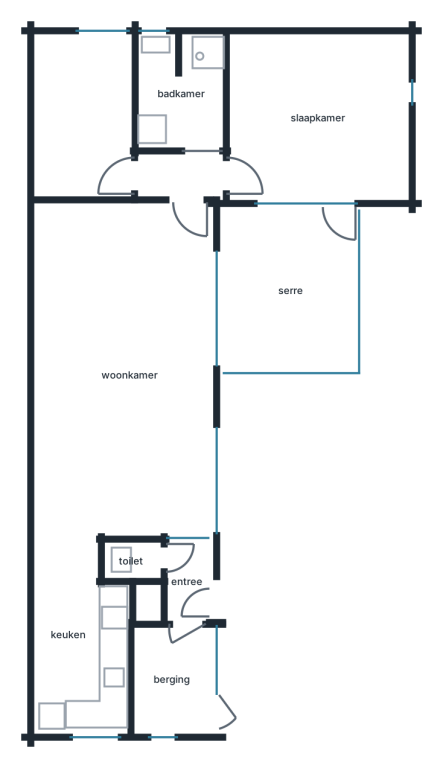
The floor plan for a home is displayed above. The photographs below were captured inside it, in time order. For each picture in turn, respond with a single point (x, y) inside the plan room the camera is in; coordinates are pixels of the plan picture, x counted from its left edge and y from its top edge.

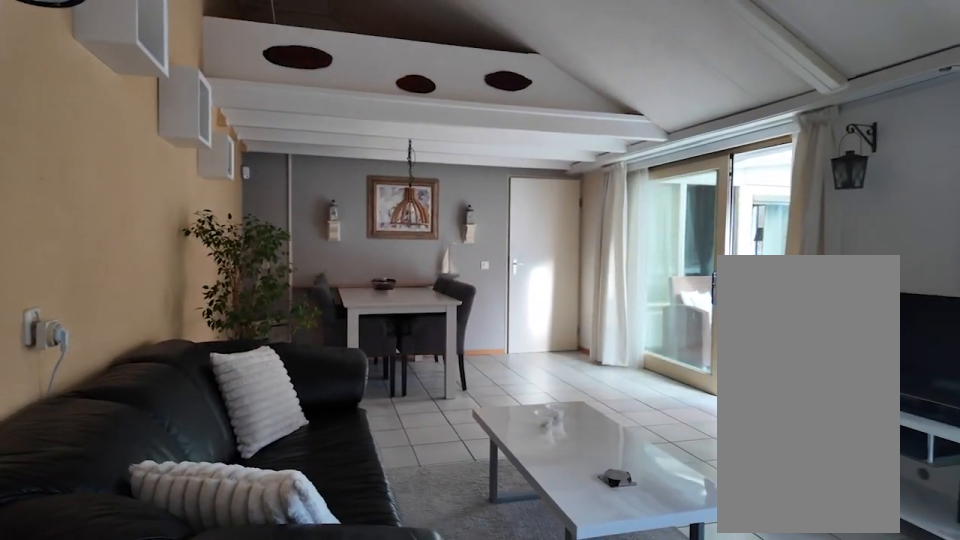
(123, 369)
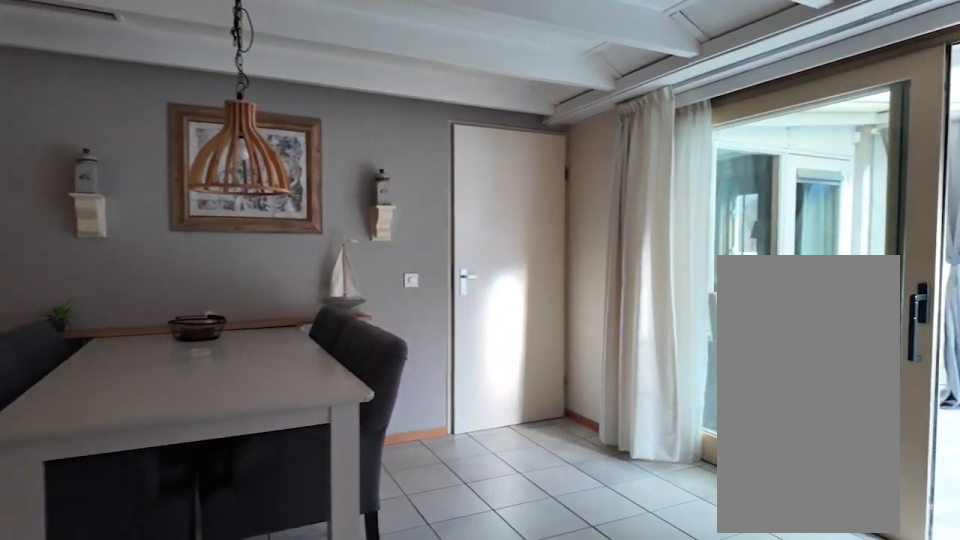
(123, 369)
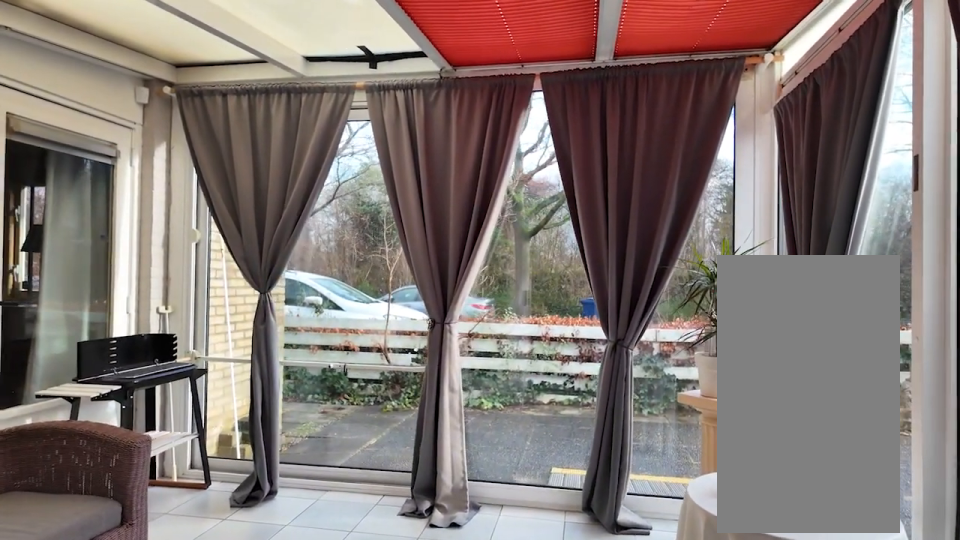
(290, 290)
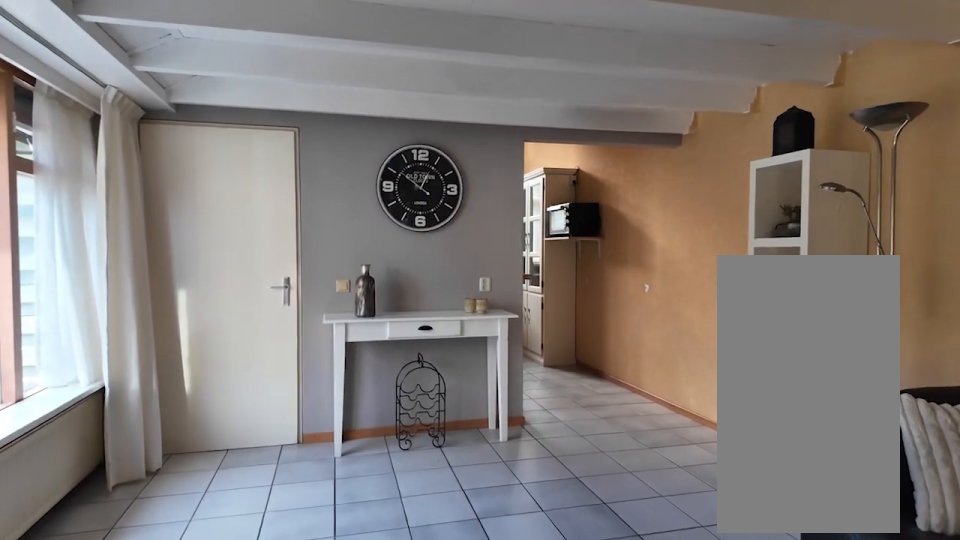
(123, 369)
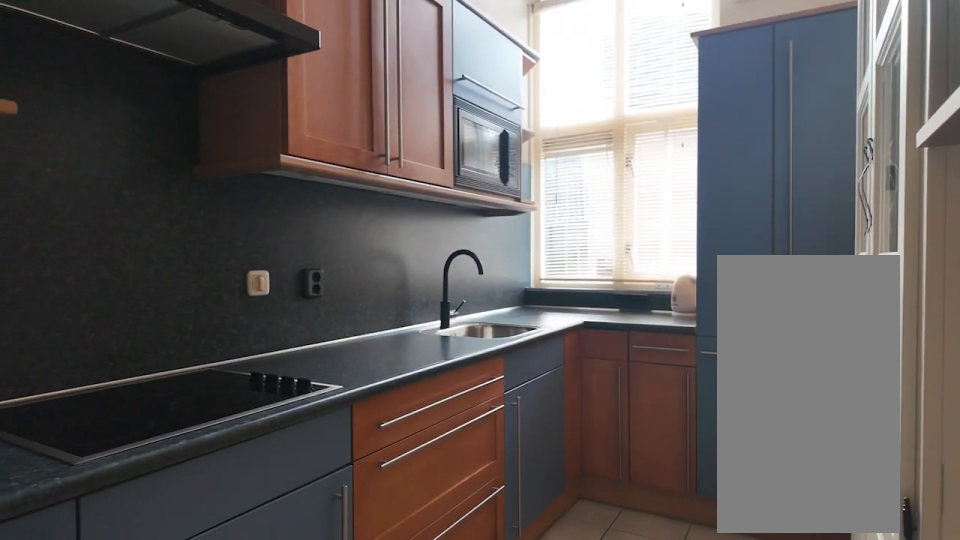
(68, 620)
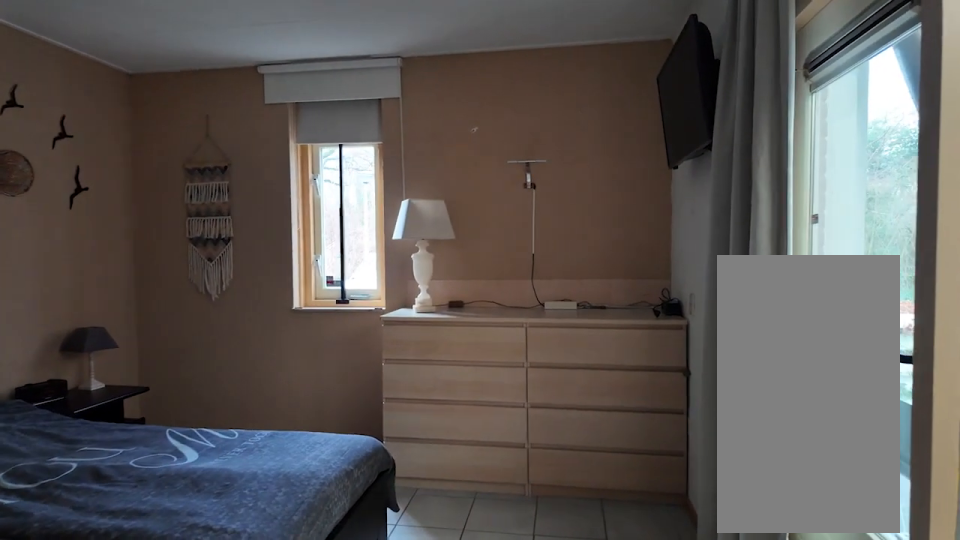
(316, 117)
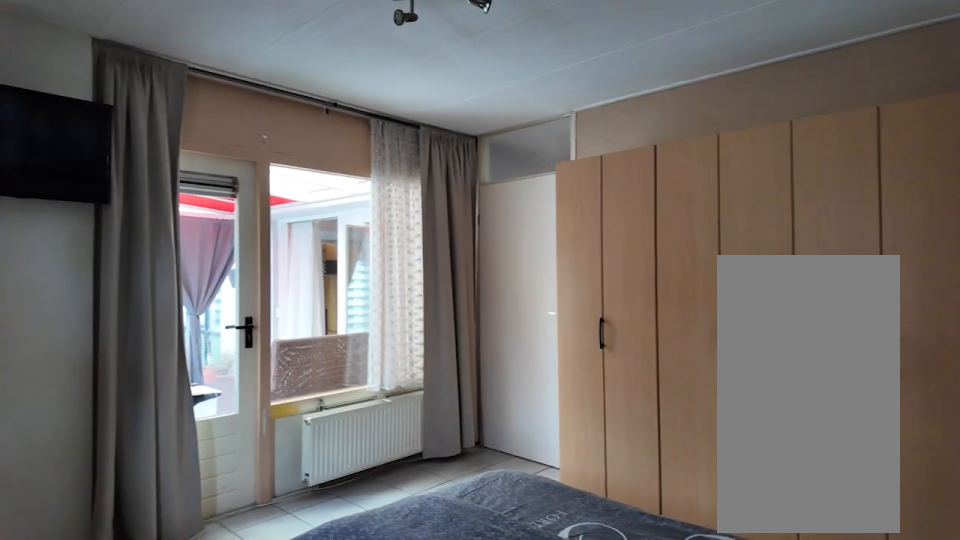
(316, 117)
